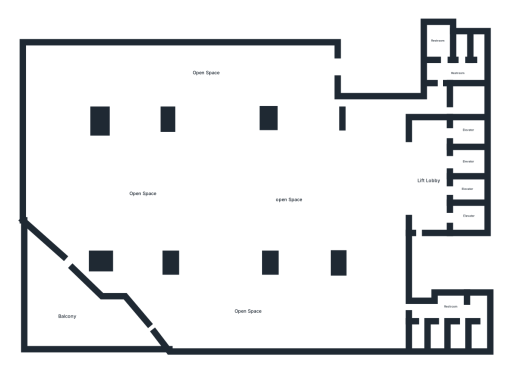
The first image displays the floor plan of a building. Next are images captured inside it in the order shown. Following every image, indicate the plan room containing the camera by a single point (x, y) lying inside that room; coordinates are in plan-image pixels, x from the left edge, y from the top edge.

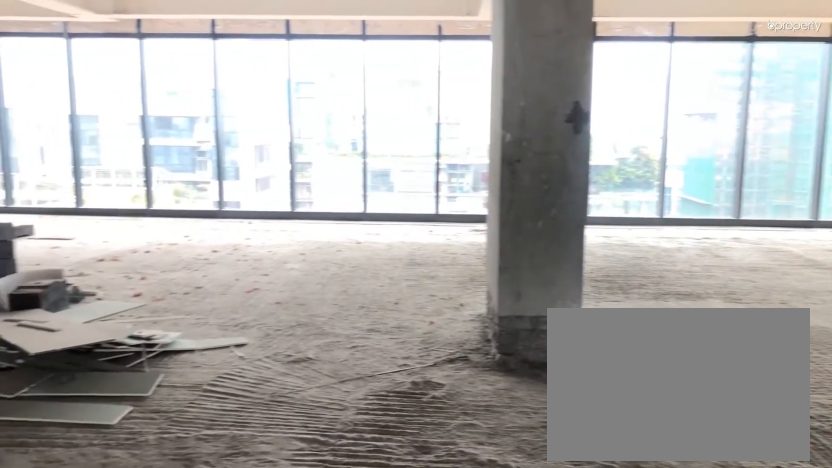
(247, 228)
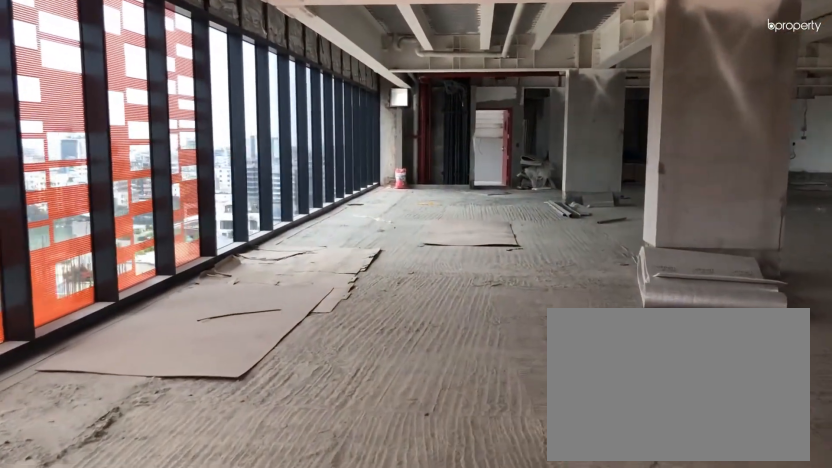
(129, 72)
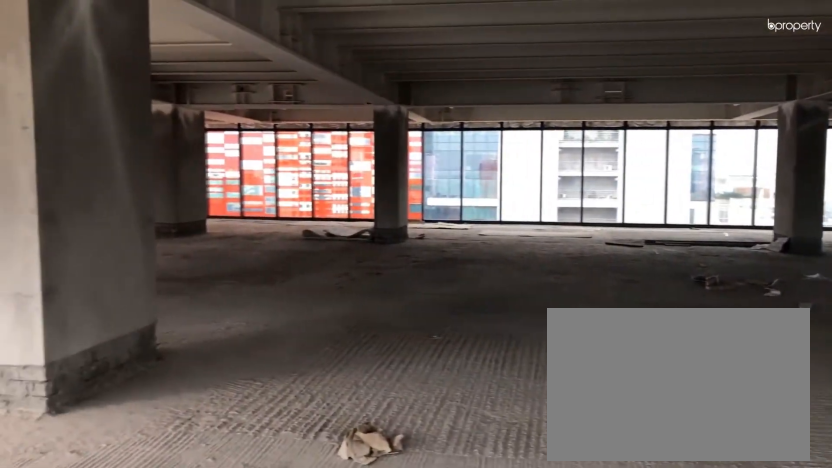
(237, 319)
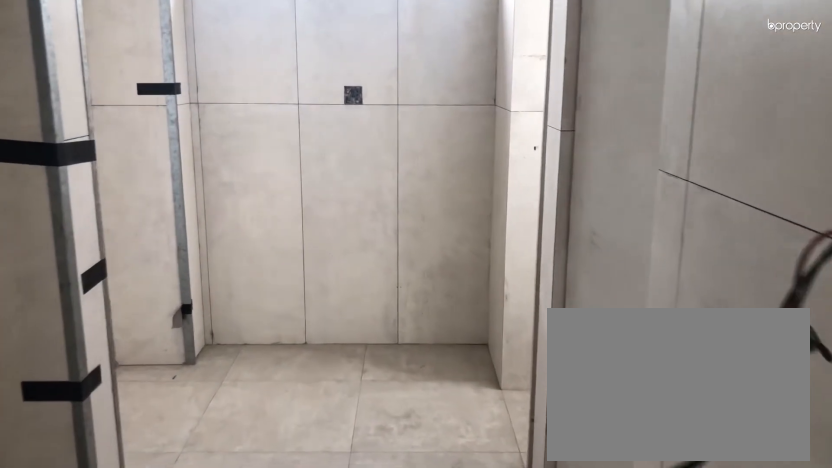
(450, 307)
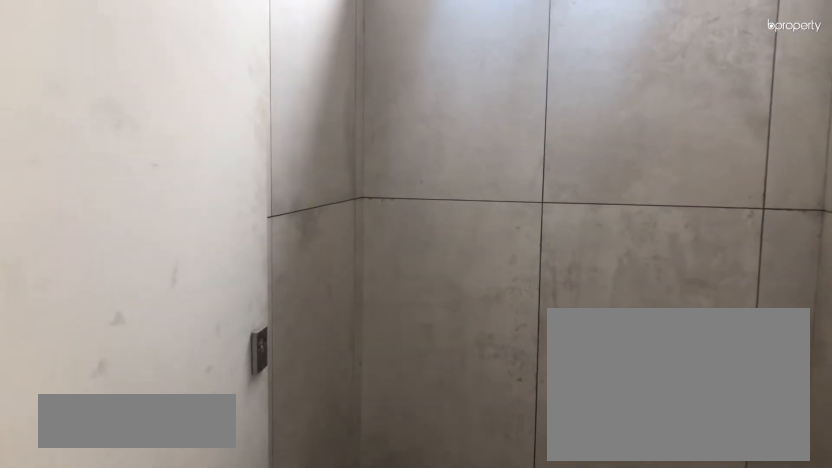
(415, 337)
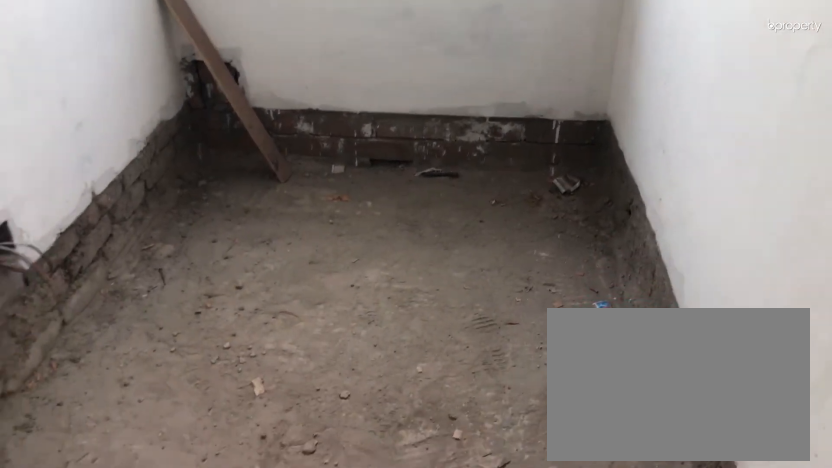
(466, 98)
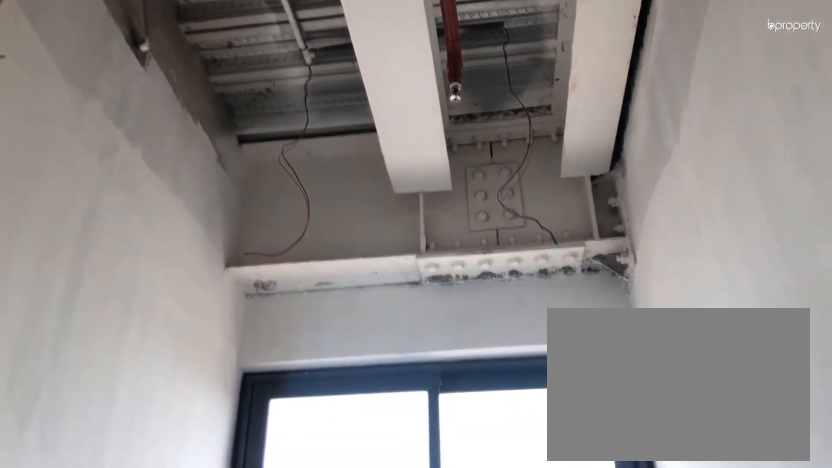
(466, 98)
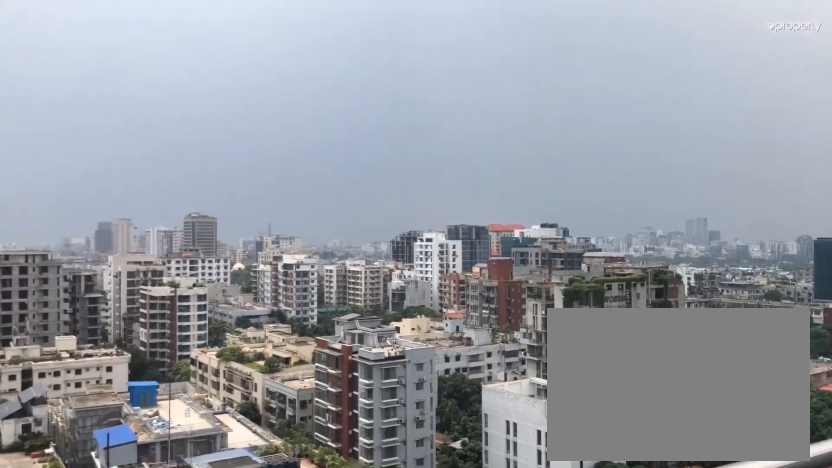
(63, 313)
